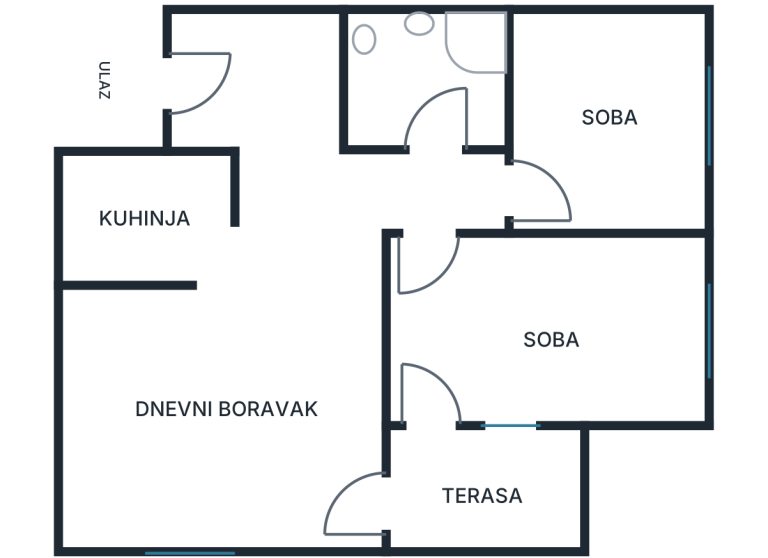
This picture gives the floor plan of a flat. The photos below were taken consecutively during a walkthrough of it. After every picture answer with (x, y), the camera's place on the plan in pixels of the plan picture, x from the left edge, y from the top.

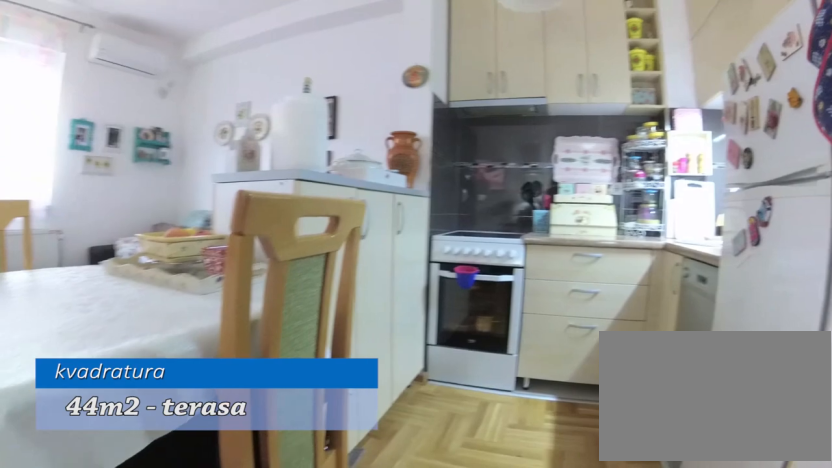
(264, 226)
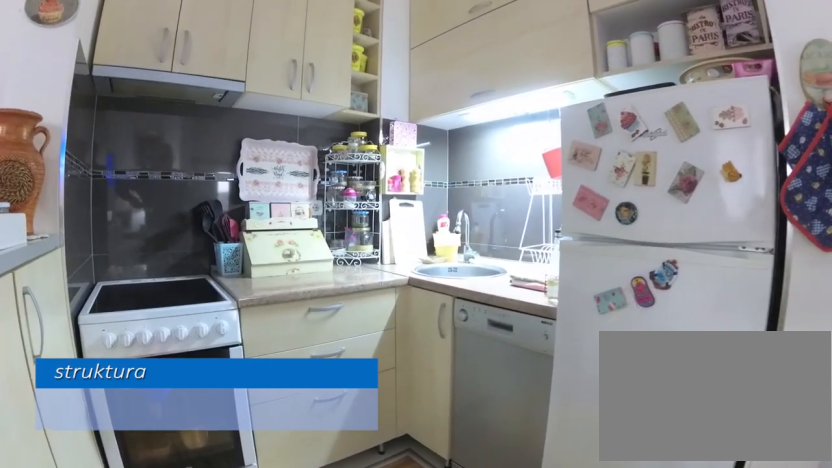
(188, 235)
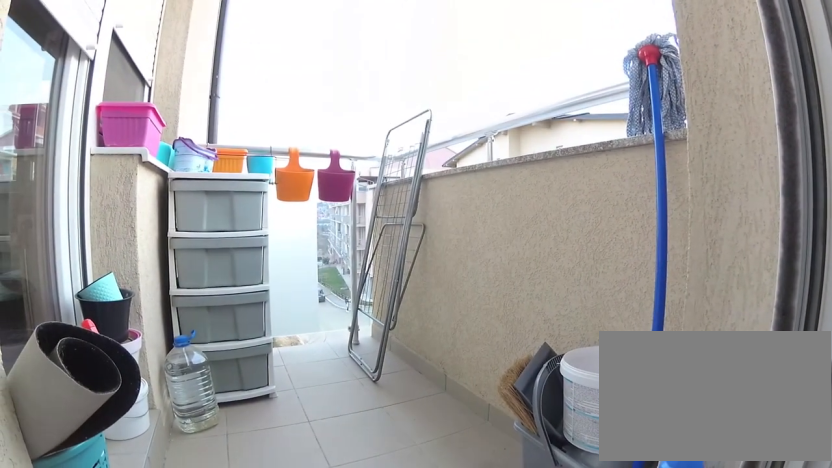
(351, 491)
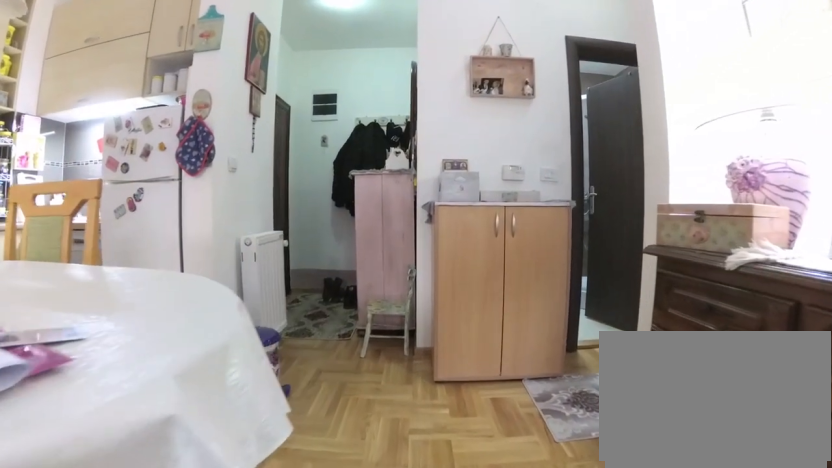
(320, 379)
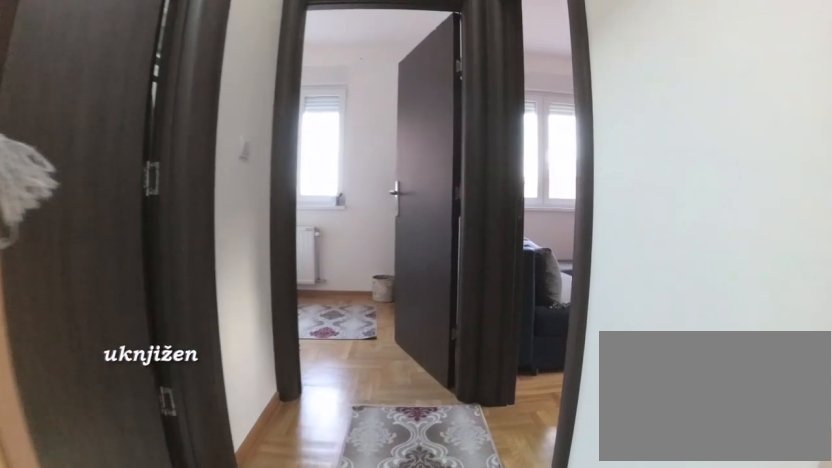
(357, 193)
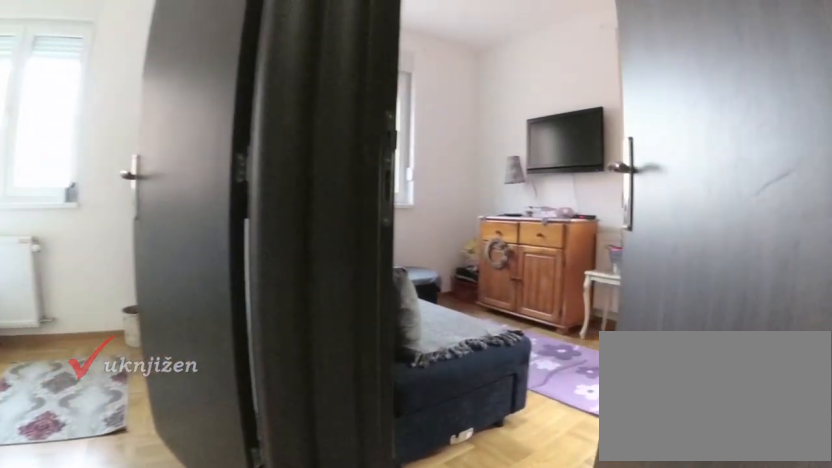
(399, 194)
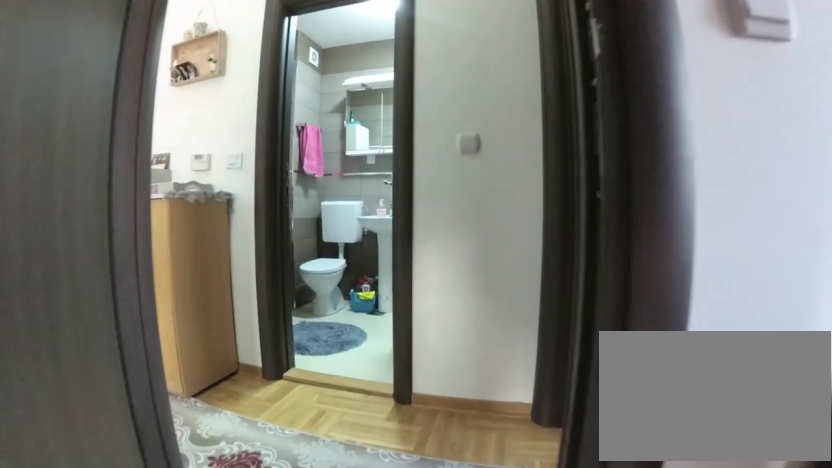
(459, 289)
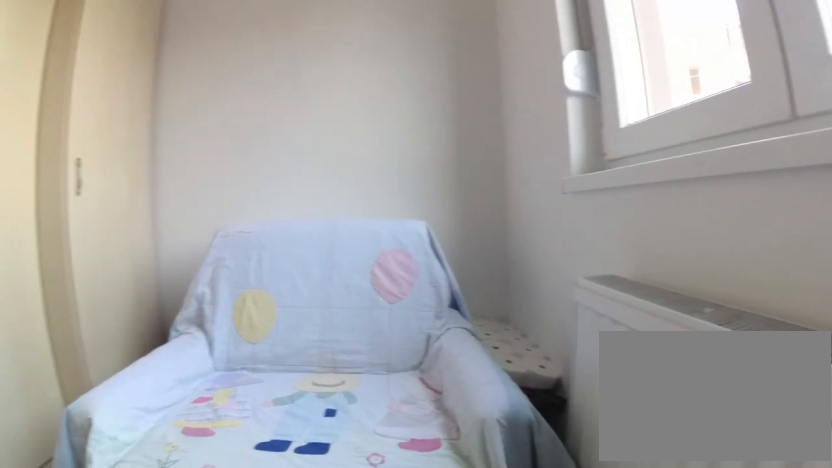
(652, 158)
